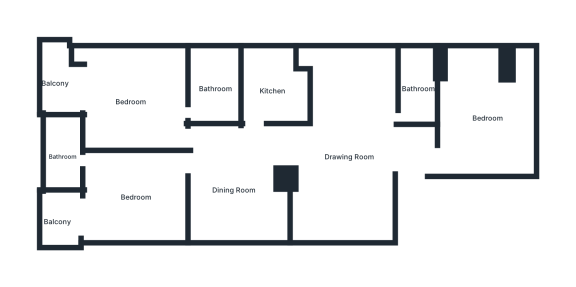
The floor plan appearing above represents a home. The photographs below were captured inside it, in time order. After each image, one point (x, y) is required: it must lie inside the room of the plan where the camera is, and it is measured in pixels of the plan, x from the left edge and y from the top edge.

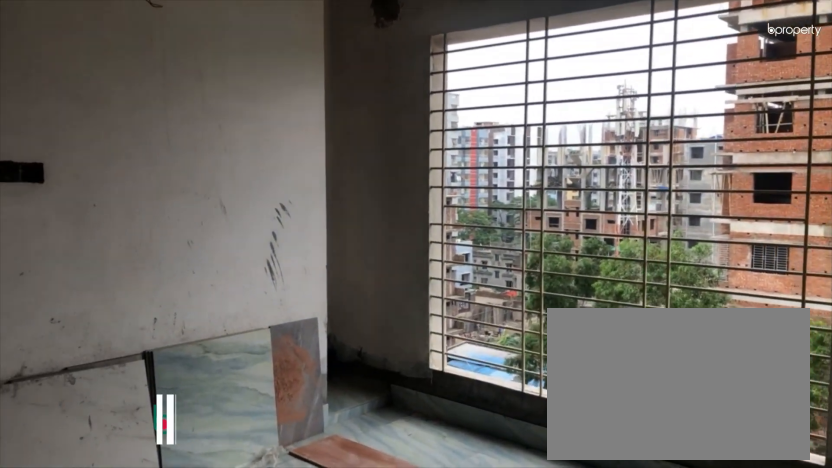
(348, 157)
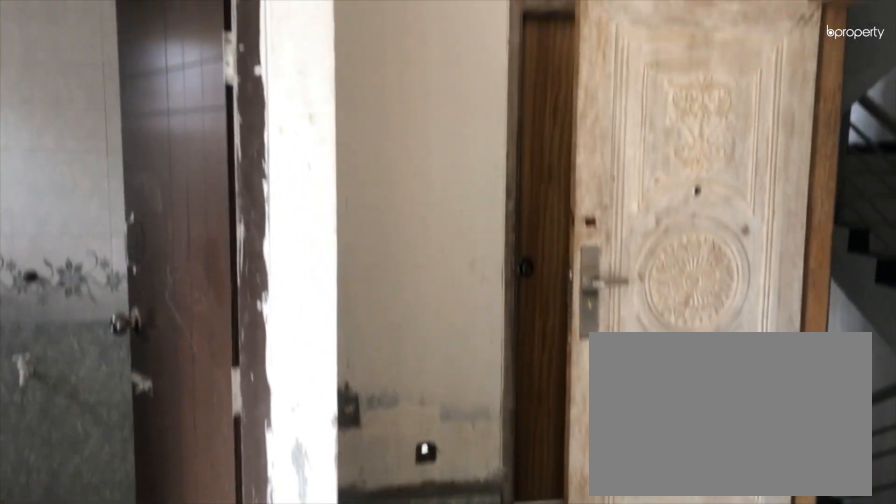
(348, 157)
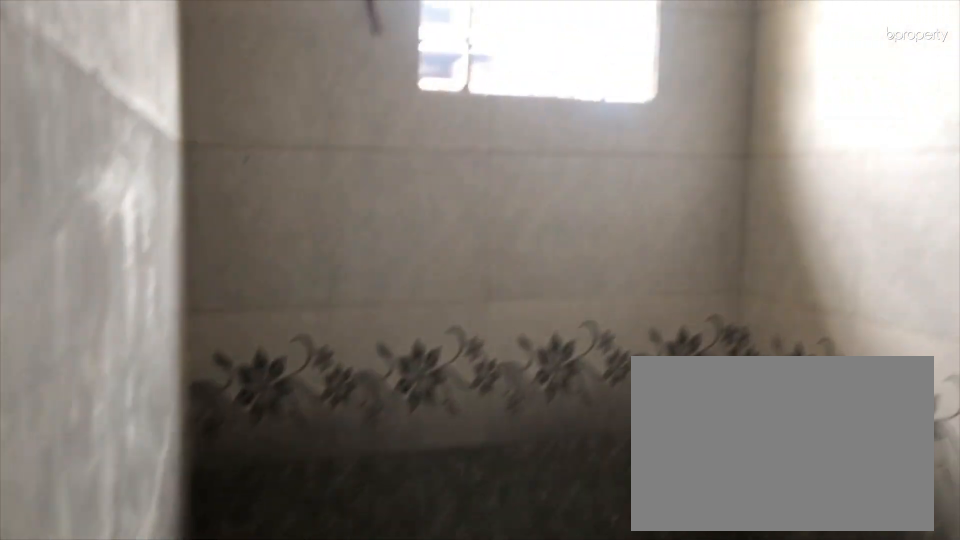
(419, 88)
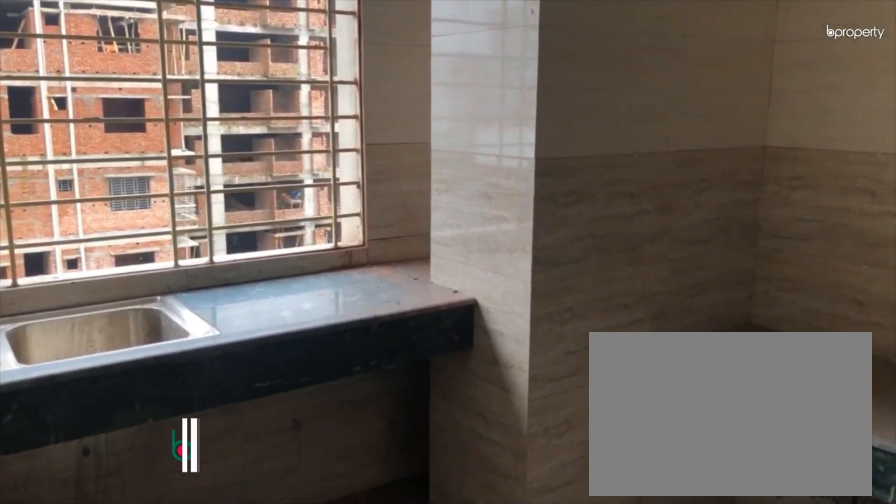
(273, 90)
